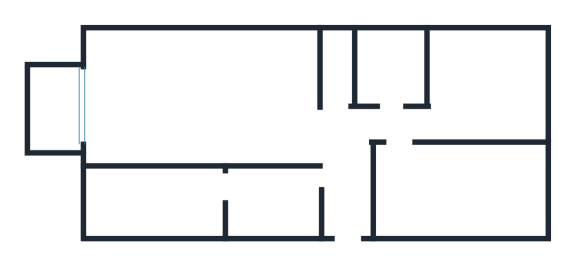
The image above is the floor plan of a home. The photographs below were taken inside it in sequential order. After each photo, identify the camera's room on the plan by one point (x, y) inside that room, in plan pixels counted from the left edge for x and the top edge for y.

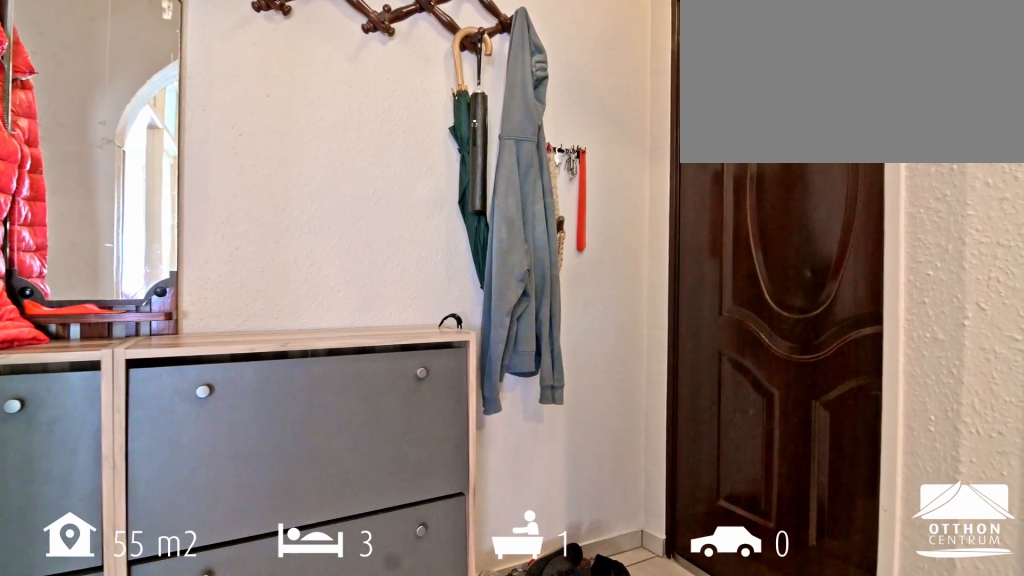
(346, 178)
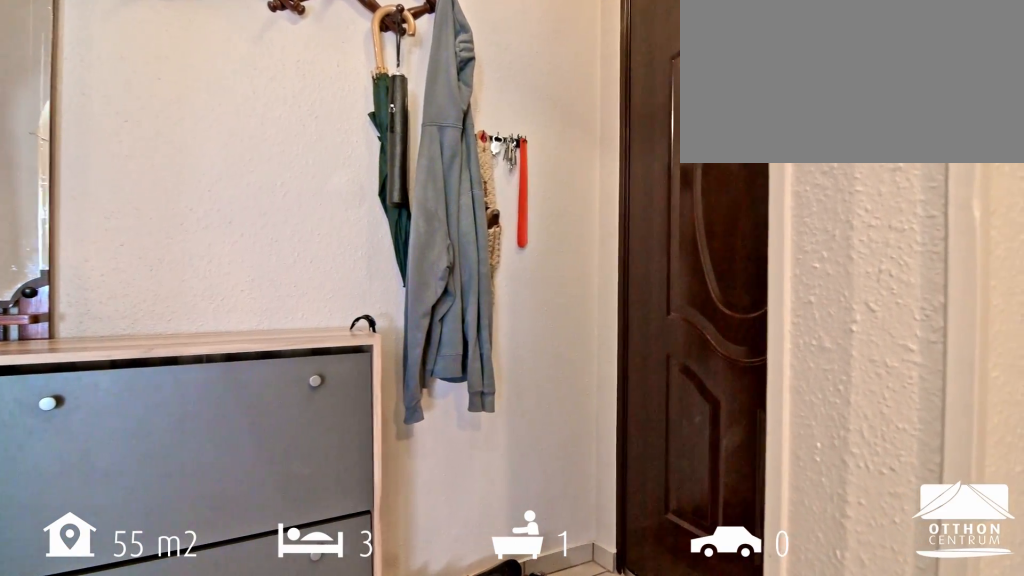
(346, 178)
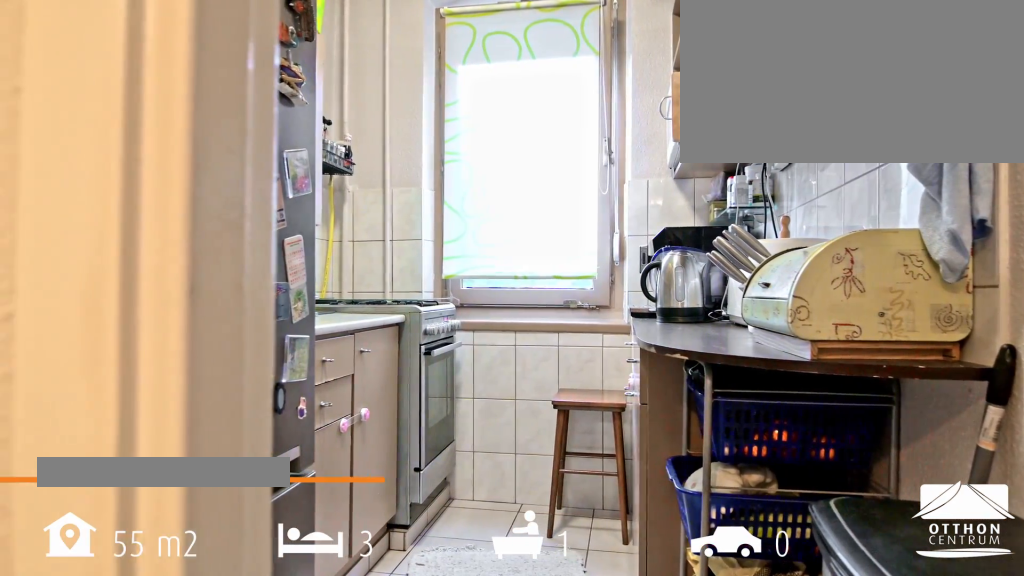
(159, 201)
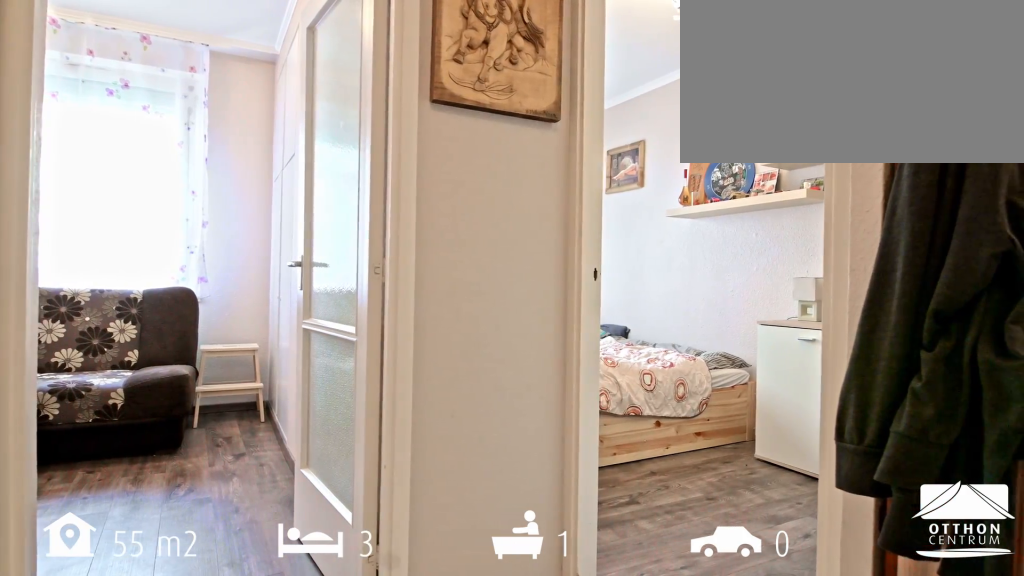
(346, 178)
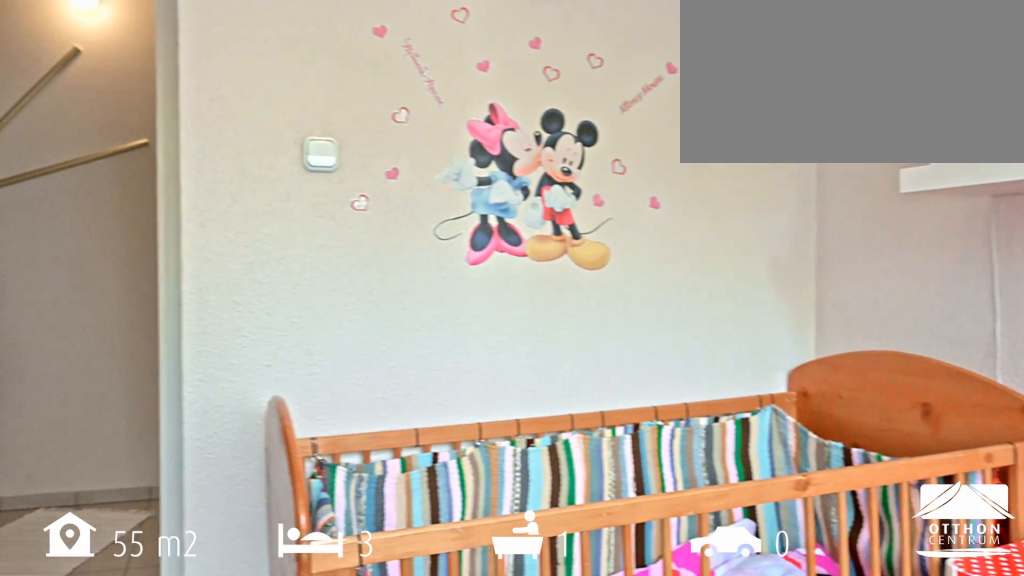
(481, 82)
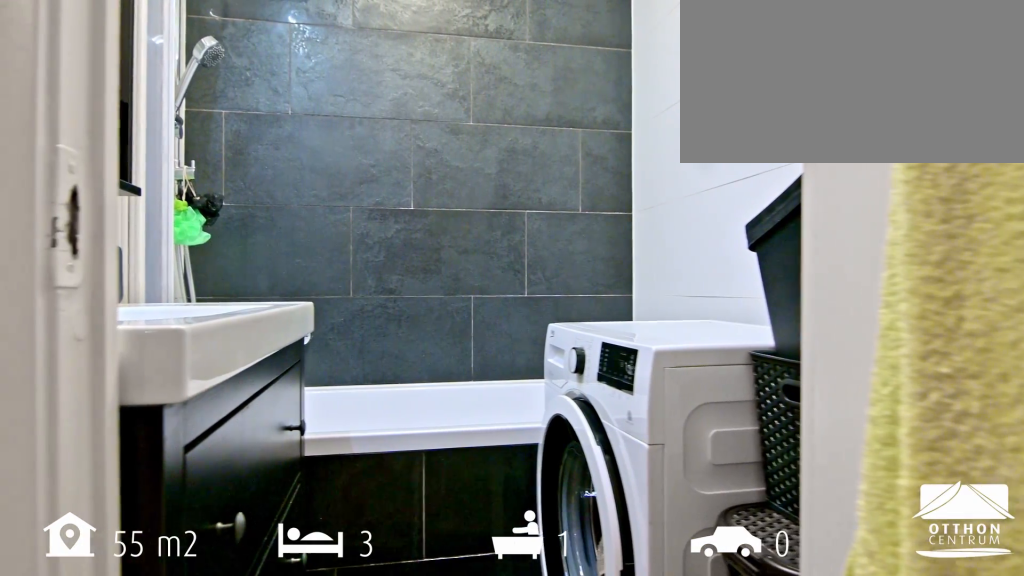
(390, 66)
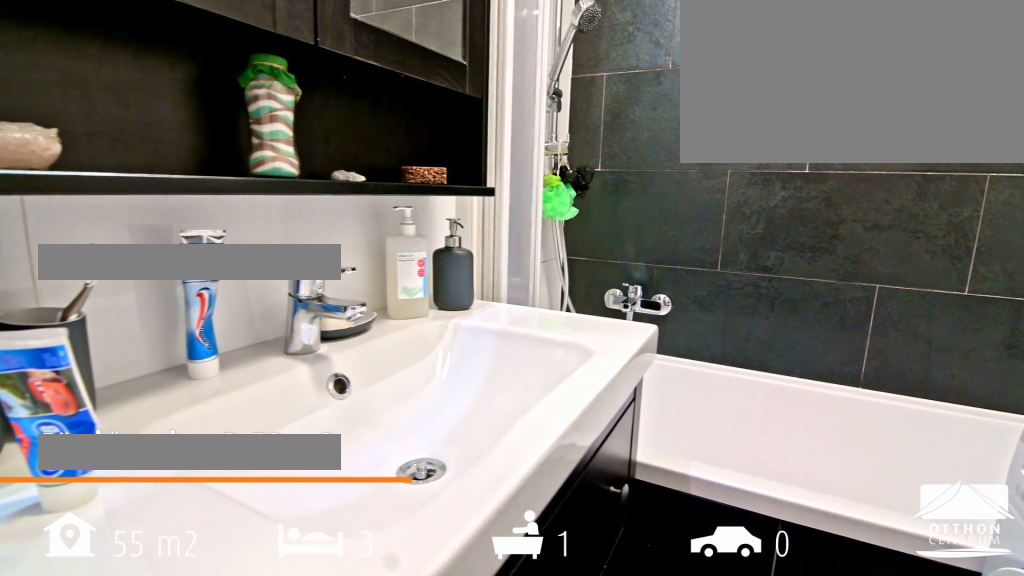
(390, 66)
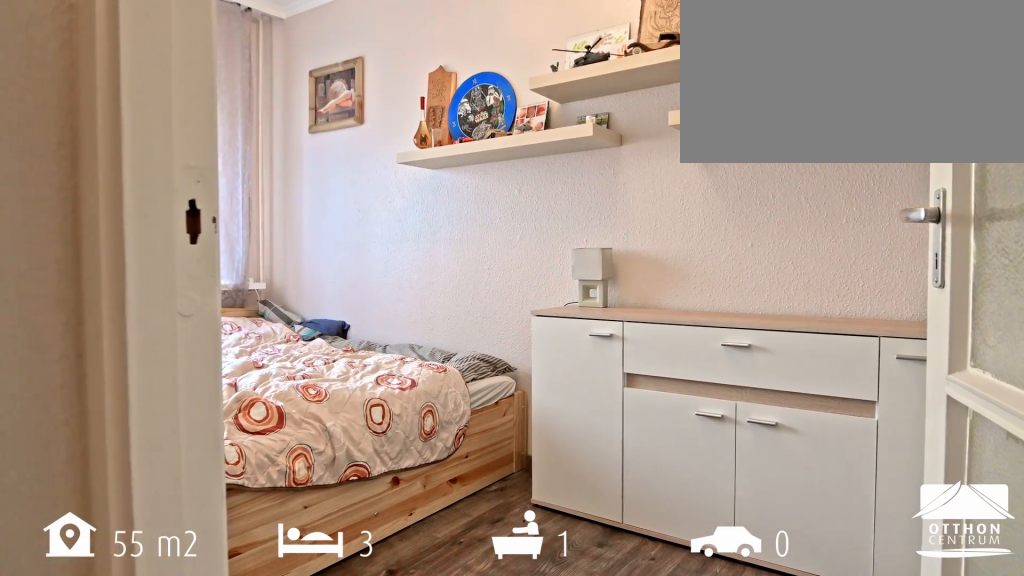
(463, 187)
